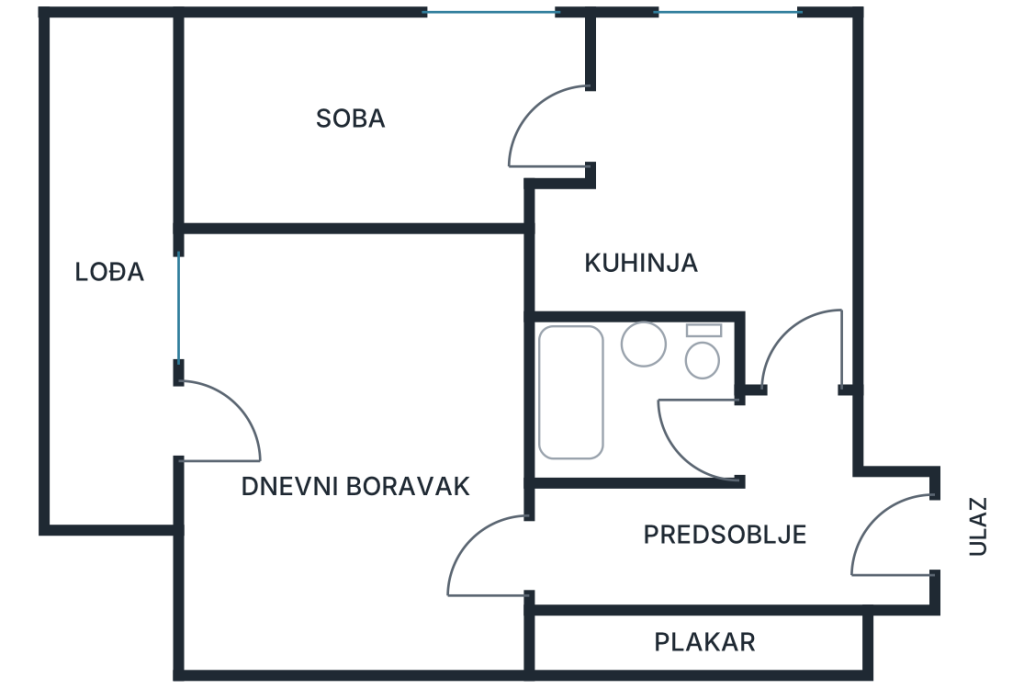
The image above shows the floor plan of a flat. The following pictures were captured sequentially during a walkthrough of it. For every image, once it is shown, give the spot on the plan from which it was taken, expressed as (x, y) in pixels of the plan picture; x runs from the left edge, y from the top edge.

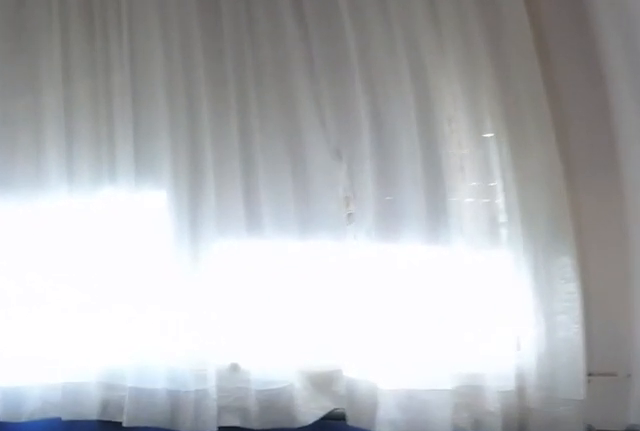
(794, 152)
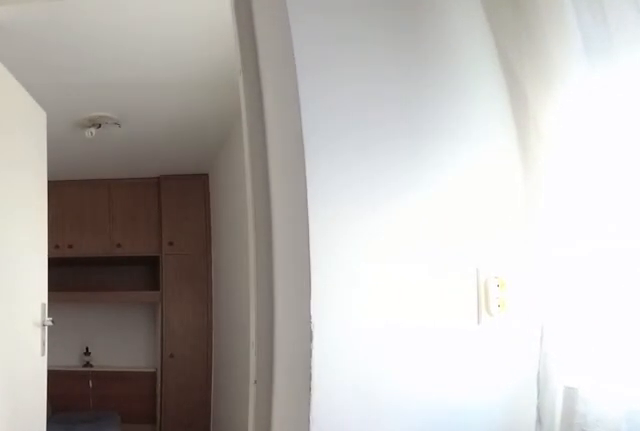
(817, 129)
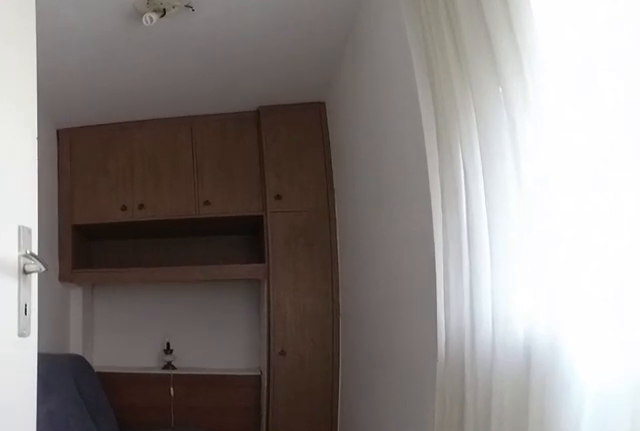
(667, 121)
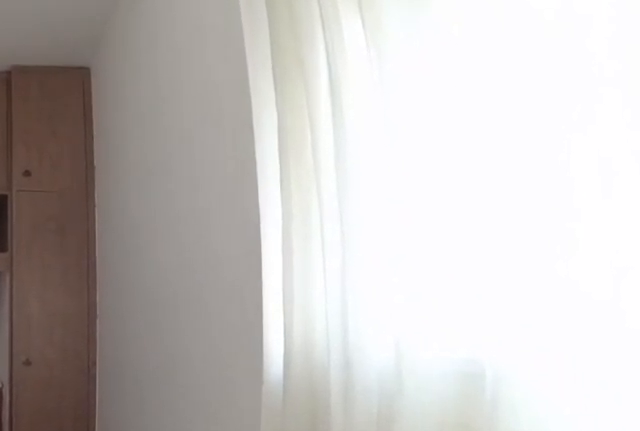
(613, 137)
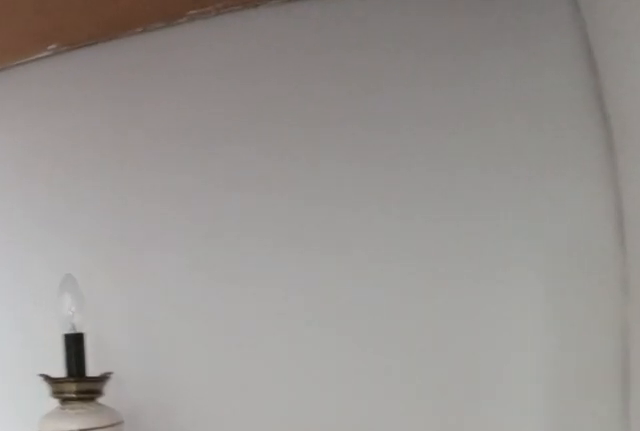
(269, 129)
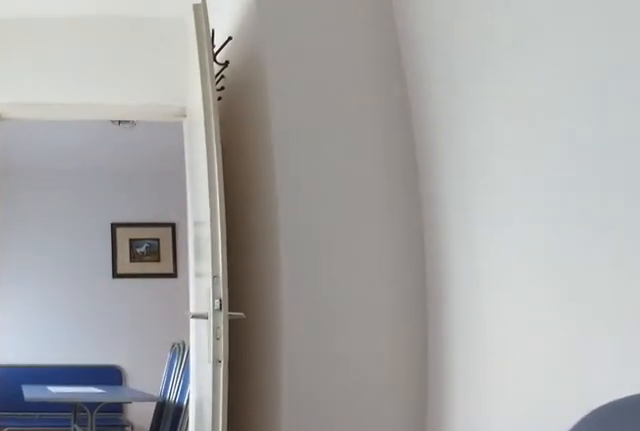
(301, 140)
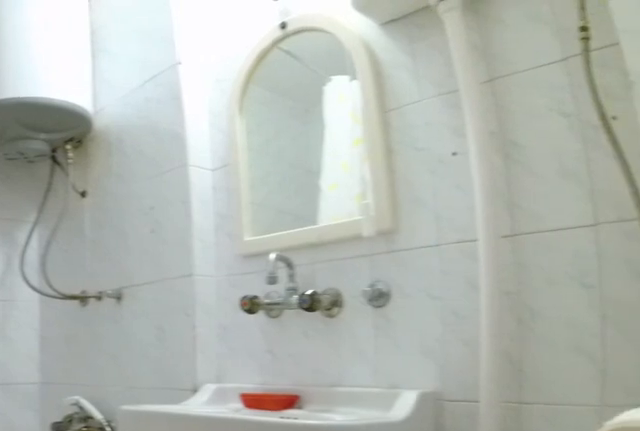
(760, 431)
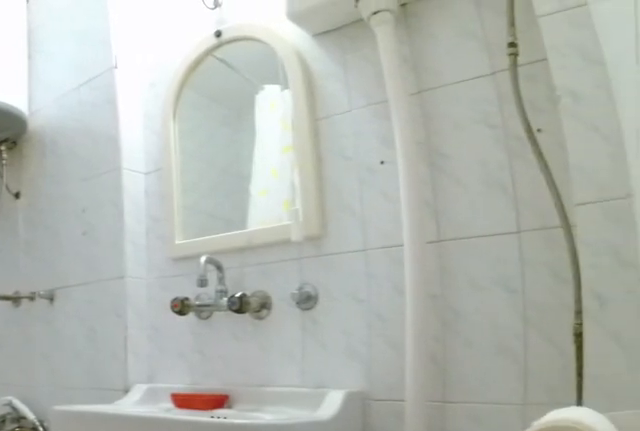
(758, 431)
